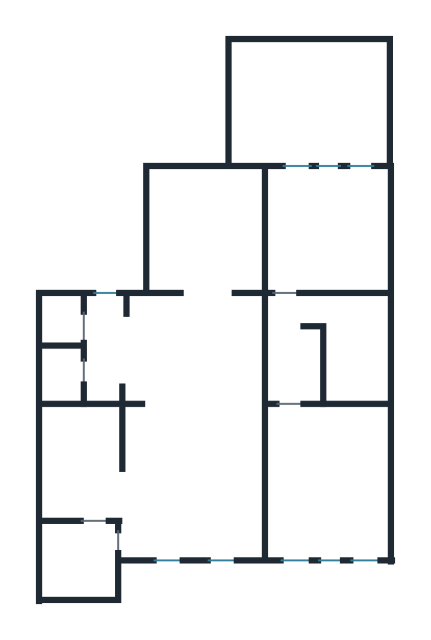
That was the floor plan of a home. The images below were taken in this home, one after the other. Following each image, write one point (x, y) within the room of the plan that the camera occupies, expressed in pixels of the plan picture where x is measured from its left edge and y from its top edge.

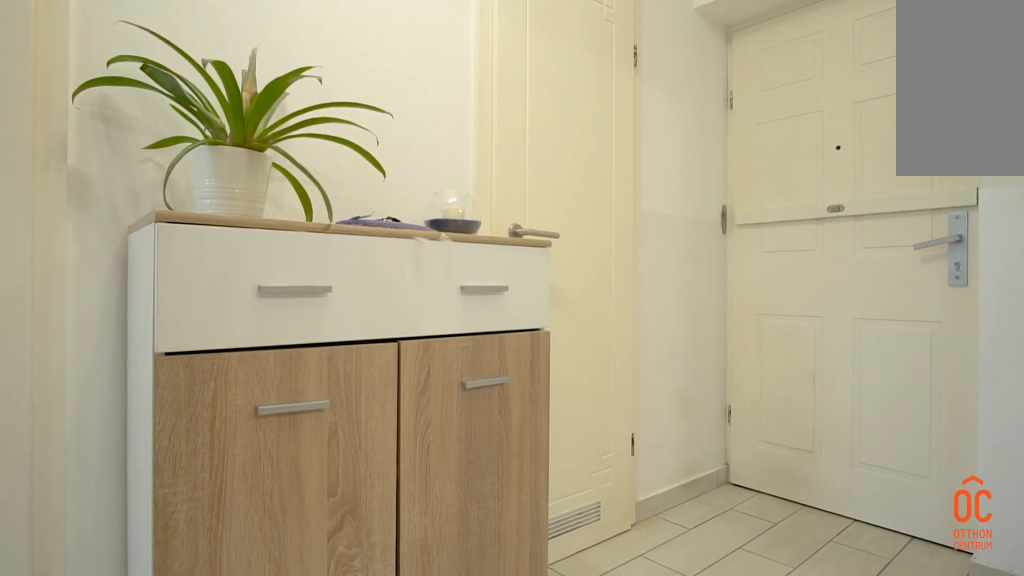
(107, 349)
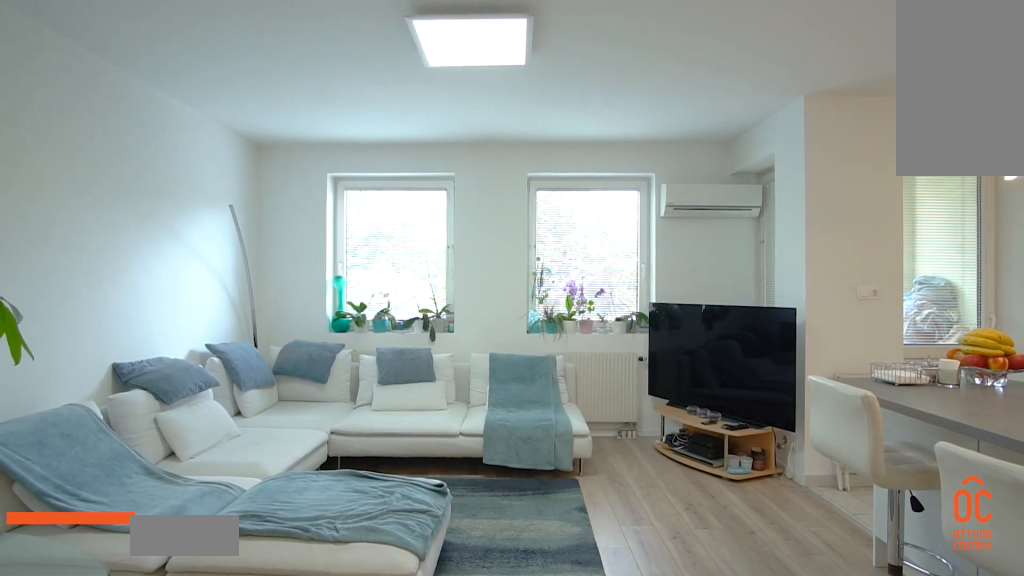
(212, 430)
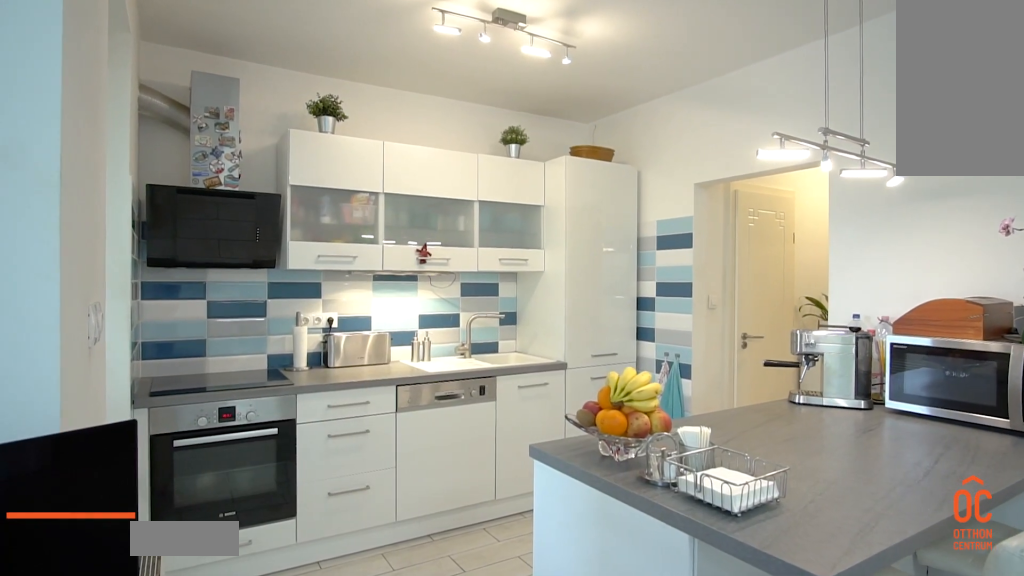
(82, 465)
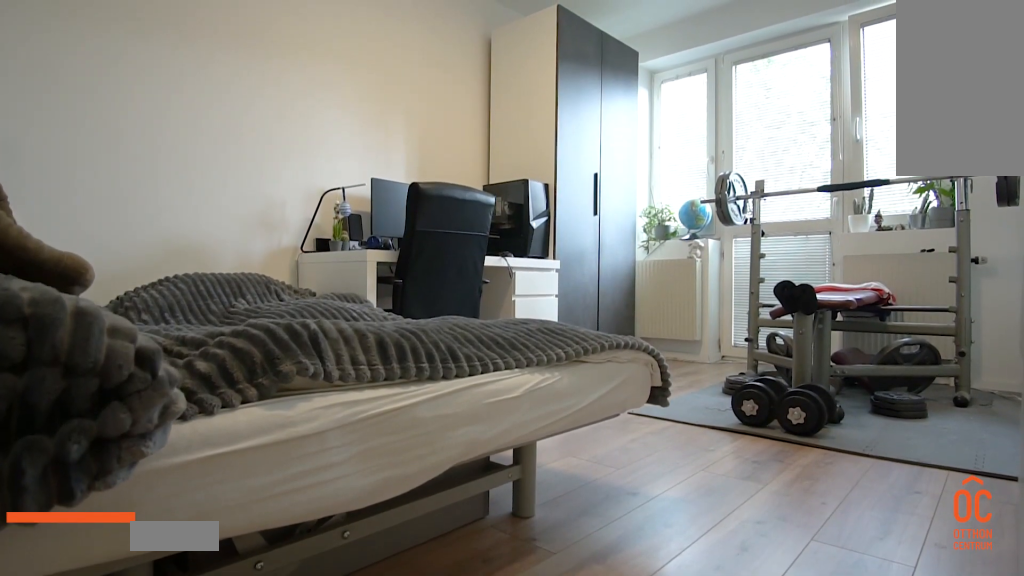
(345, 482)
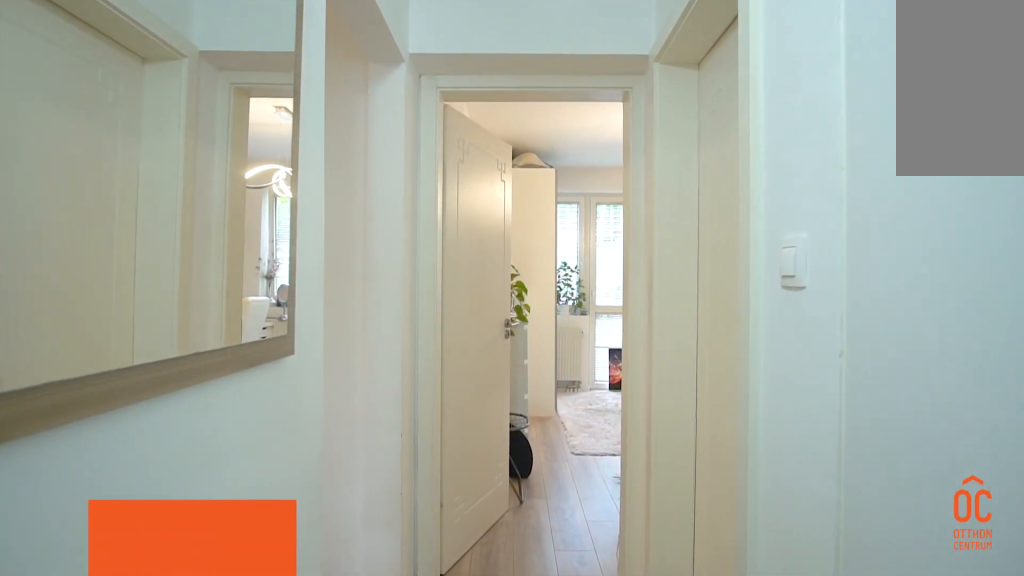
(284, 359)
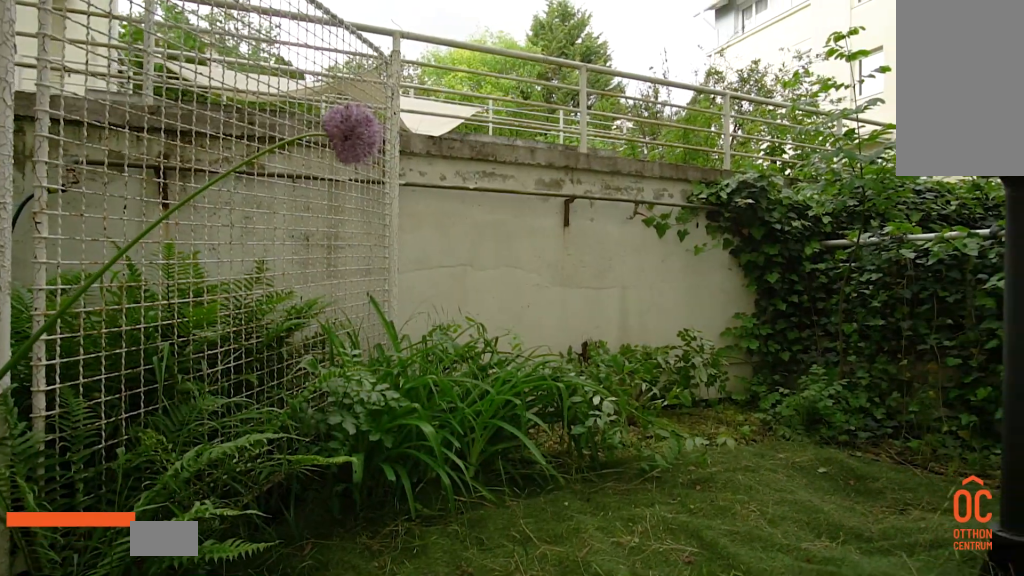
(315, 98)
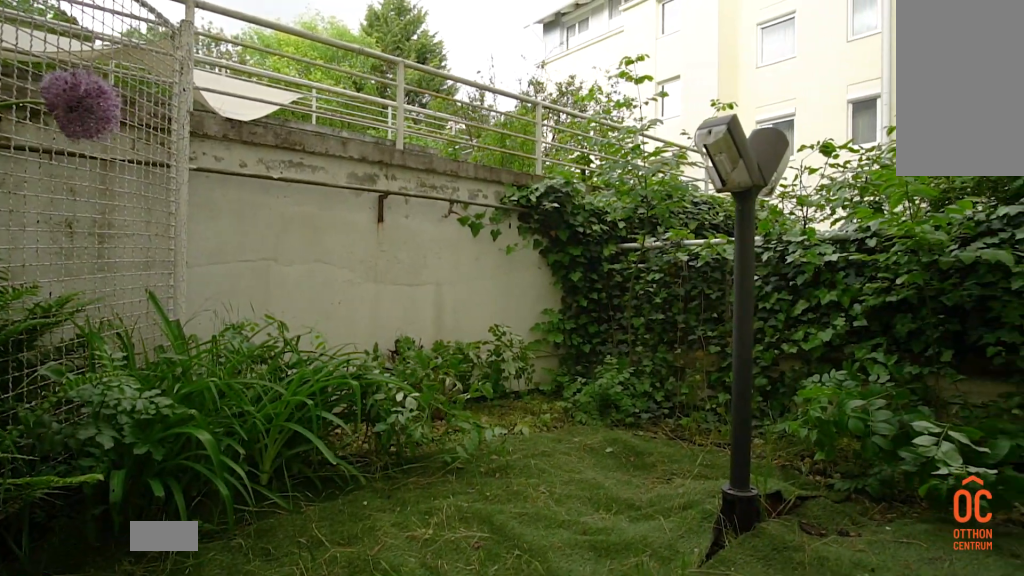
(315, 98)
